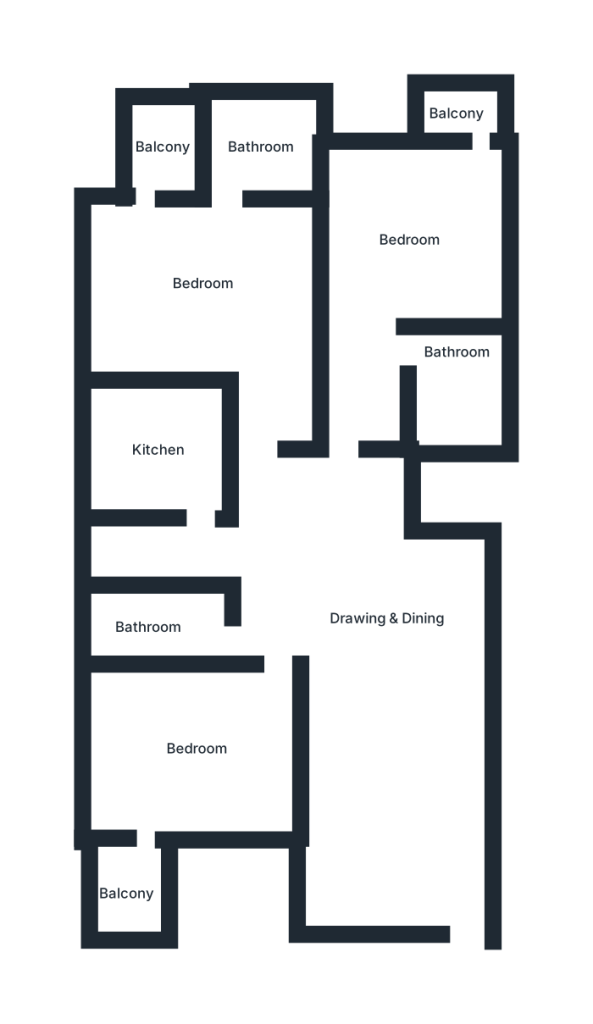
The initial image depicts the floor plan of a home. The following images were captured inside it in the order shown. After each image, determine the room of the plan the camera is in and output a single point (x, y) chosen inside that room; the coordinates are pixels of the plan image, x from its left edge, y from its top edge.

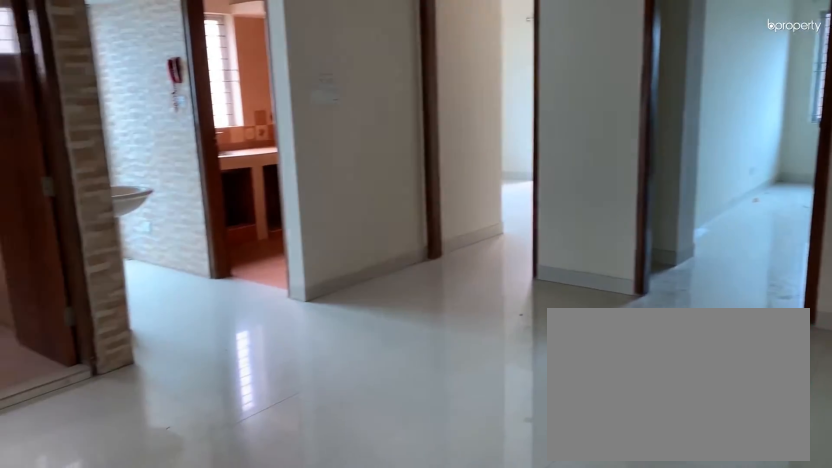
(388, 643)
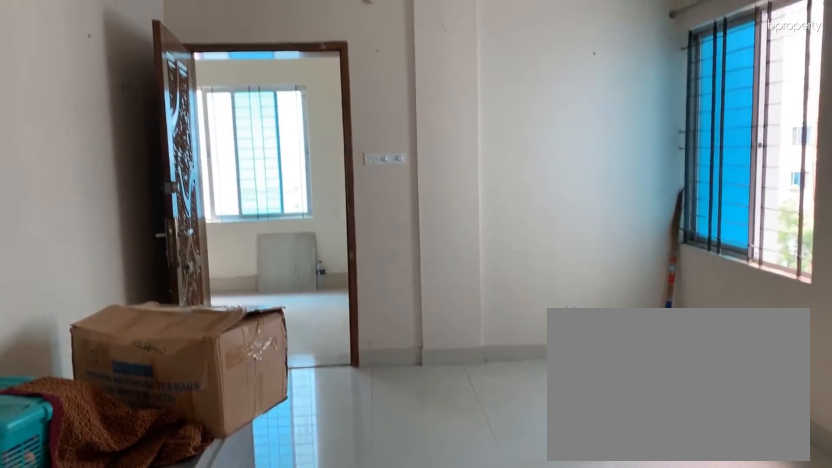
(388, 643)
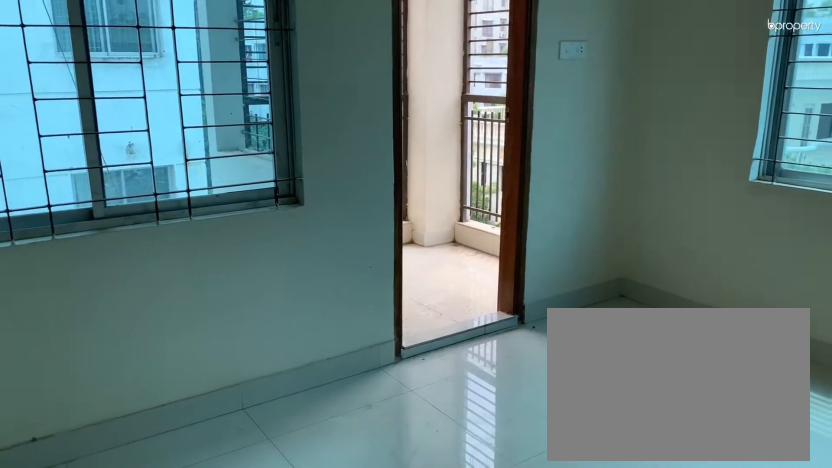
(163, 763)
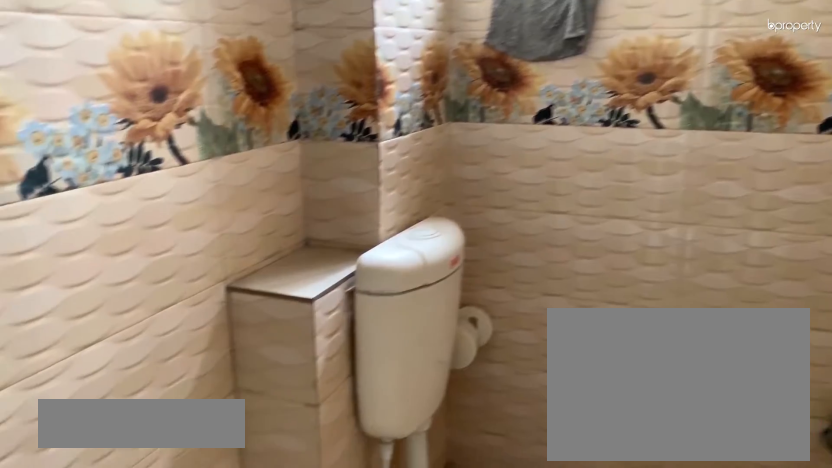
(145, 629)
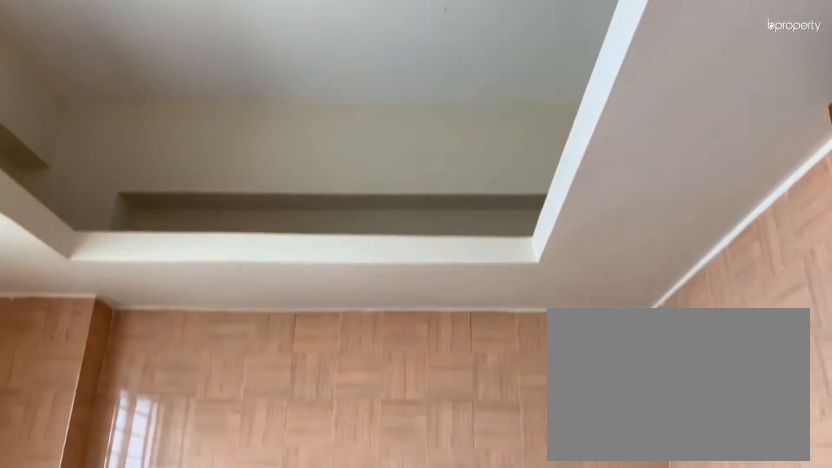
(162, 452)
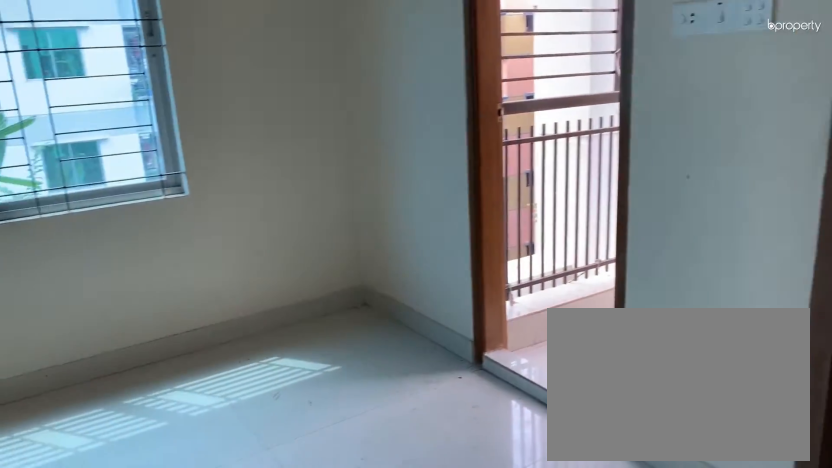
(213, 253)
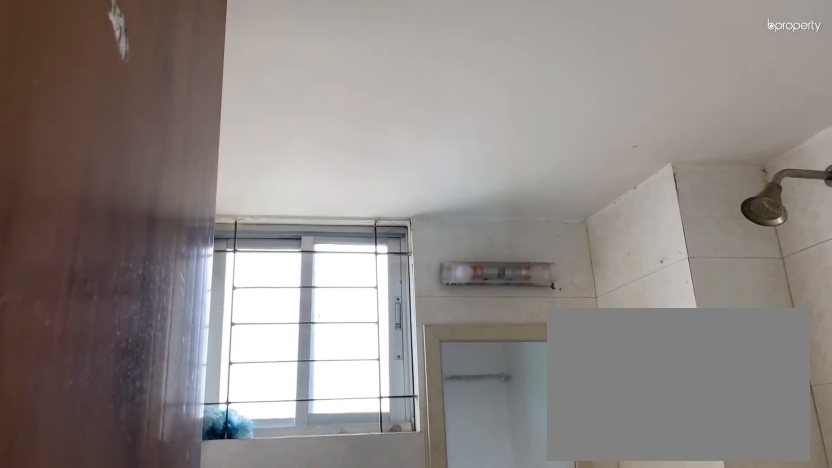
(255, 141)
